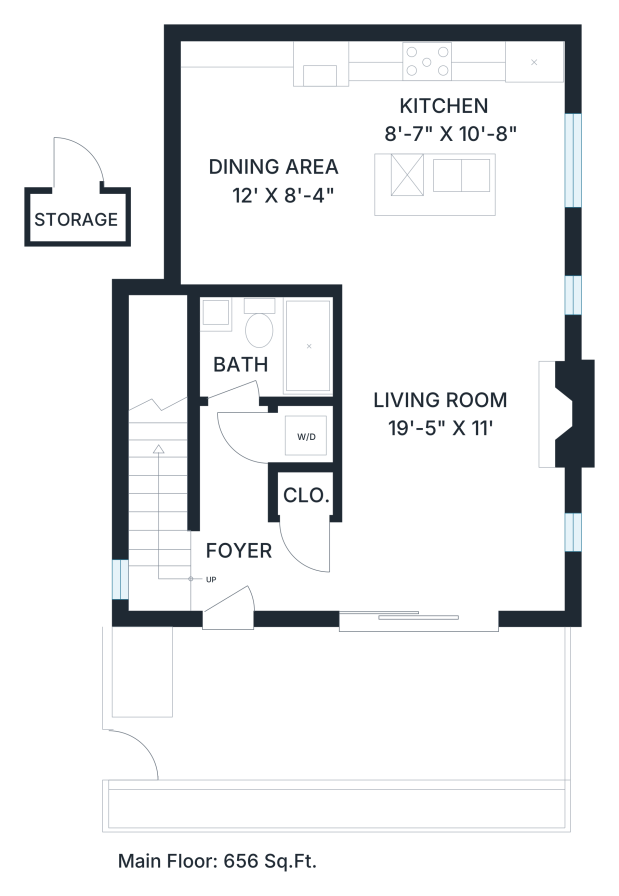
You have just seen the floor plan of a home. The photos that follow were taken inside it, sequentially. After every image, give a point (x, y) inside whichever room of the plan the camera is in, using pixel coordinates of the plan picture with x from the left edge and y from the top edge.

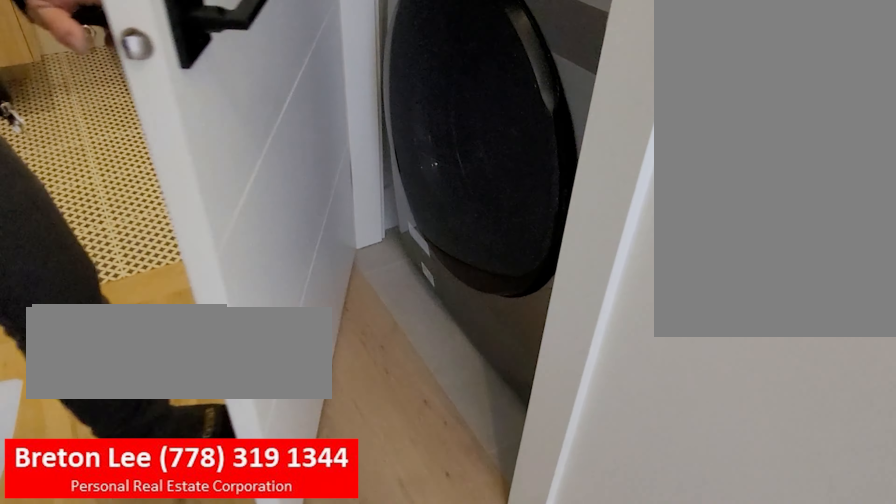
(308, 434)
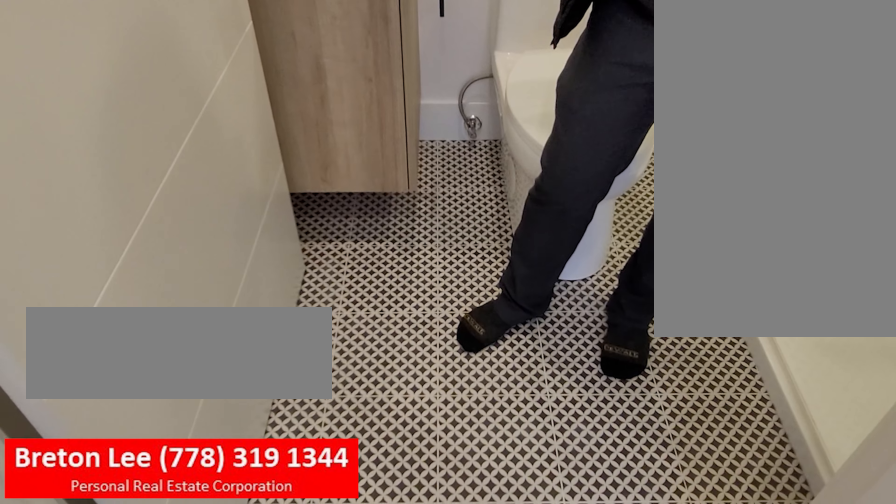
(242, 368)
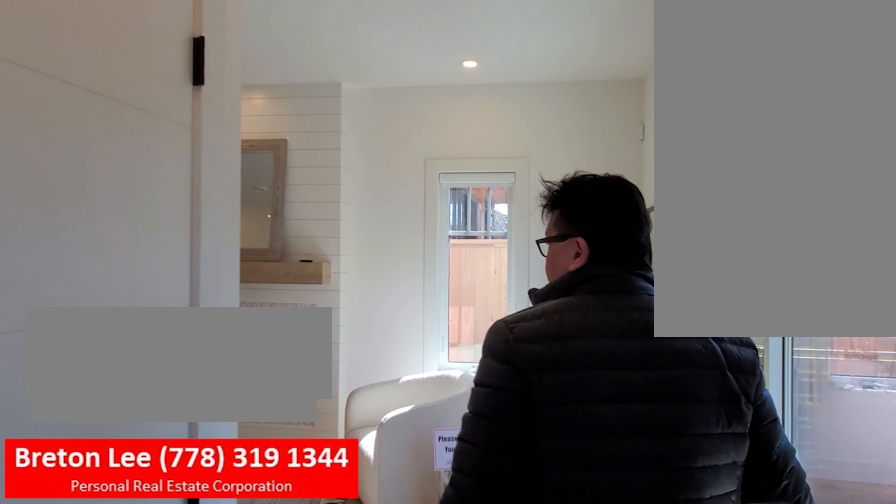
(436, 484)
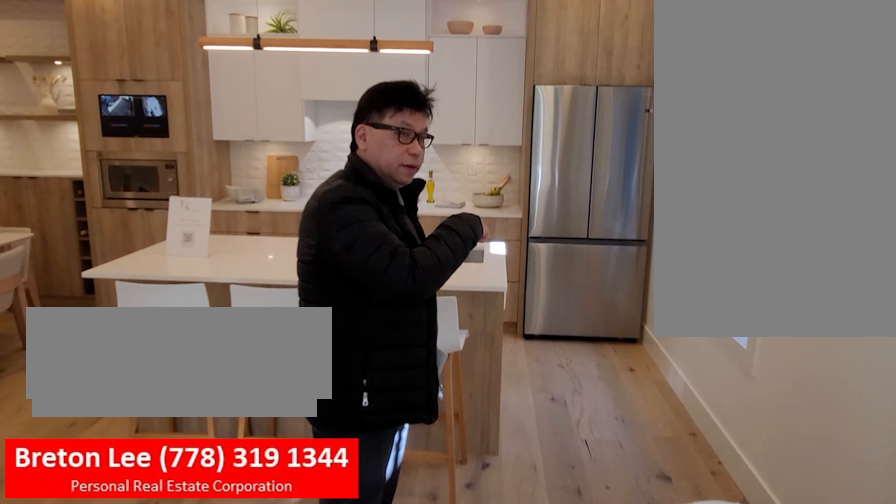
(436, 484)
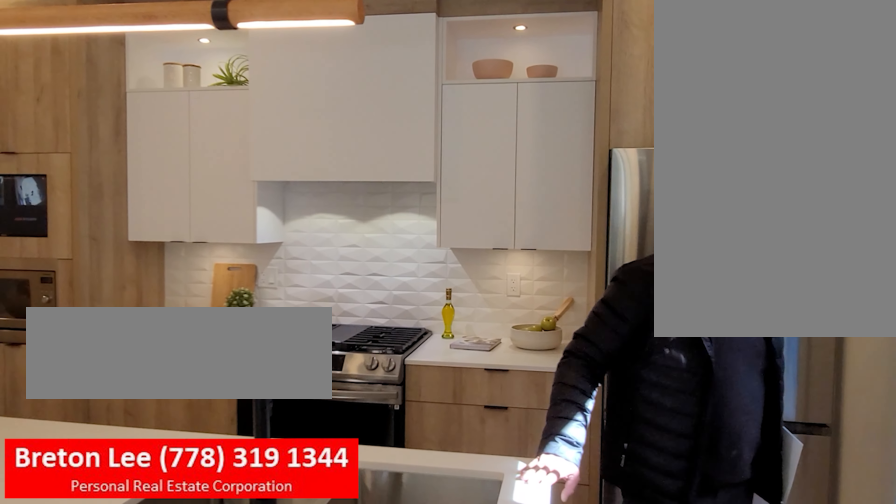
(529, 172)
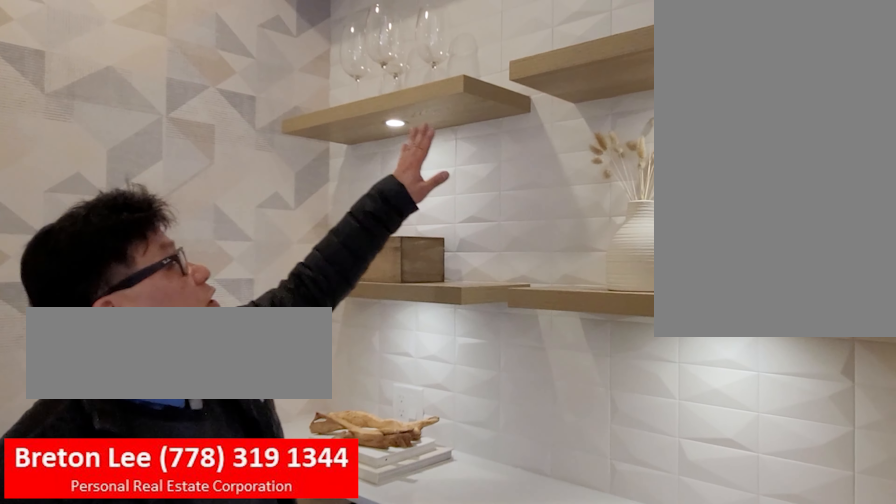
(529, 172)
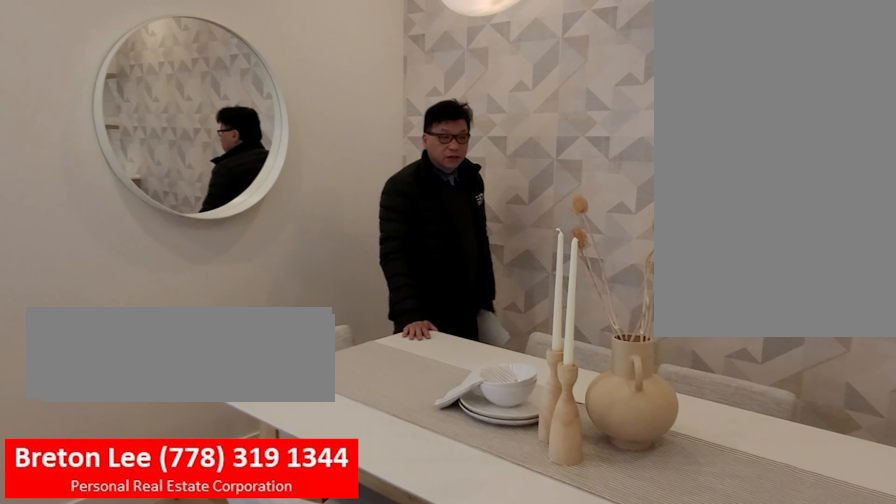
(270, 244)
